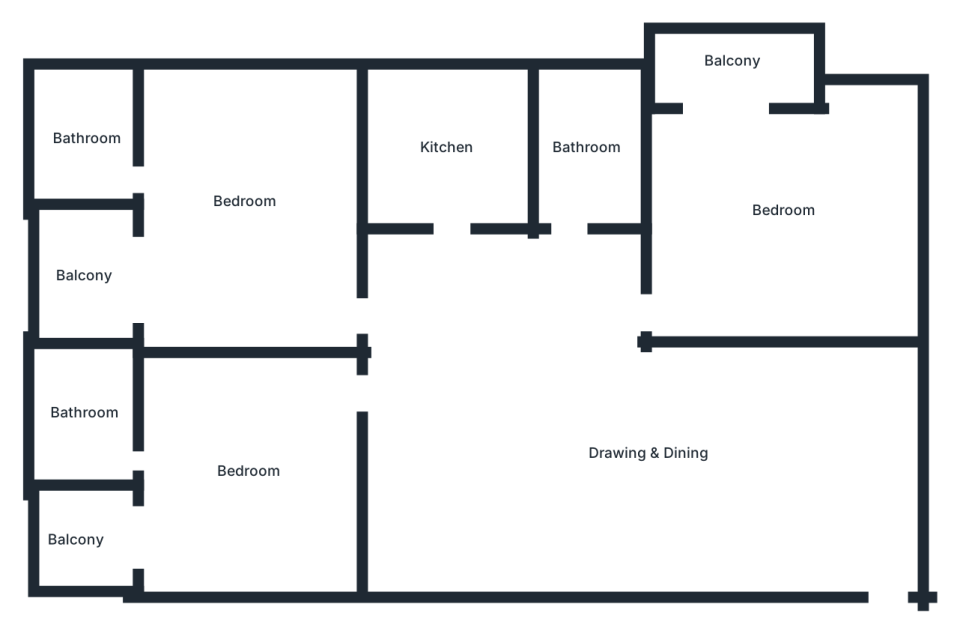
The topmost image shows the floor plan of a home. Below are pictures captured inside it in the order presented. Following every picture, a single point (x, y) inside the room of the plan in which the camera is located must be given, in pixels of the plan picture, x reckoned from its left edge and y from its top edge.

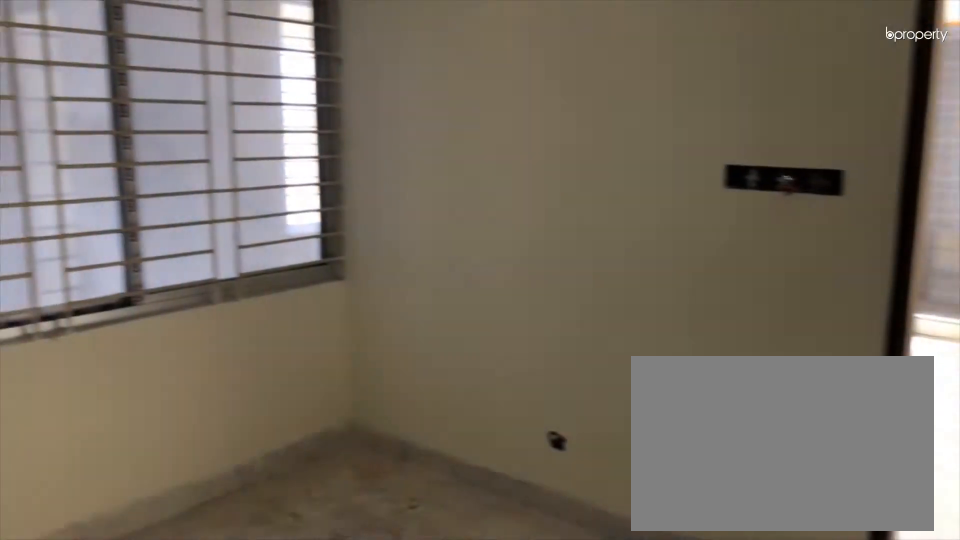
(646, 450)
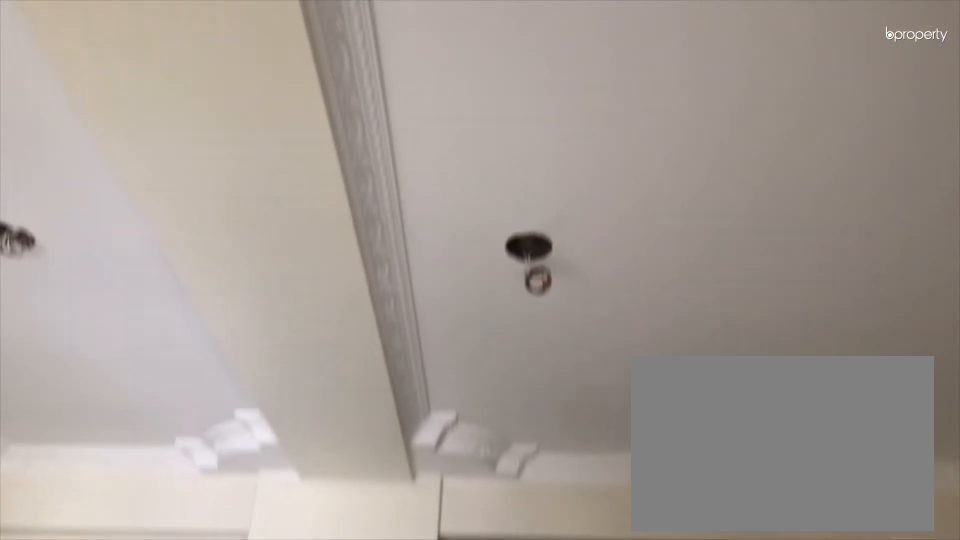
(647, 450)
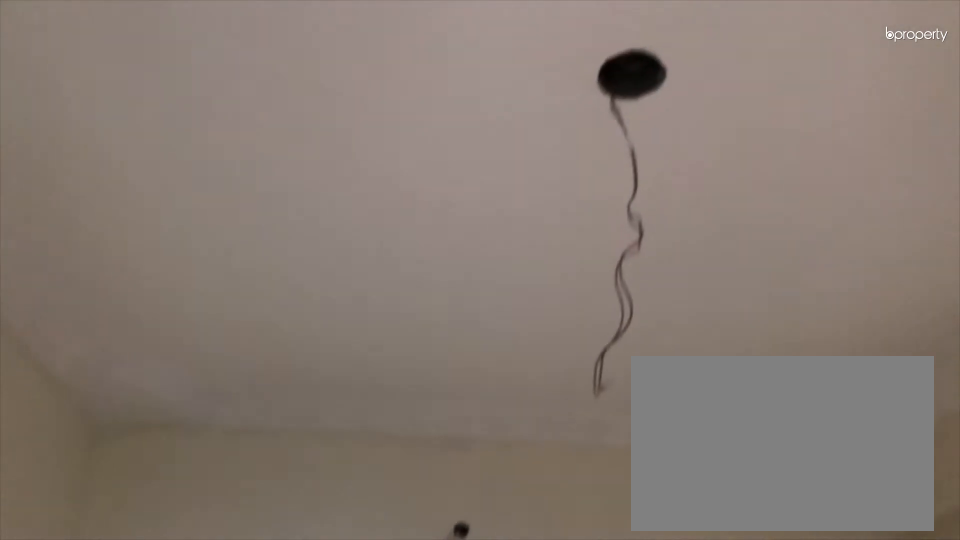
(786, 212)
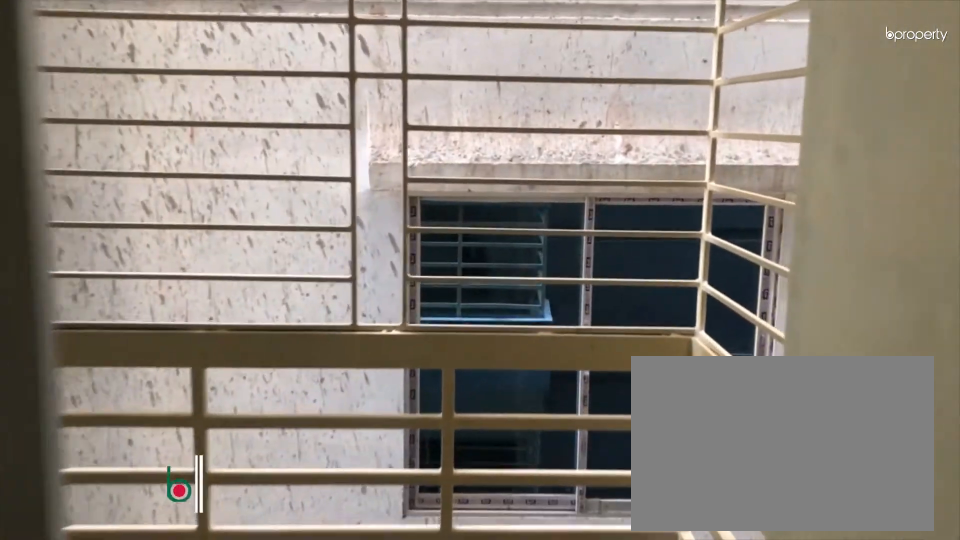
(733, 63)
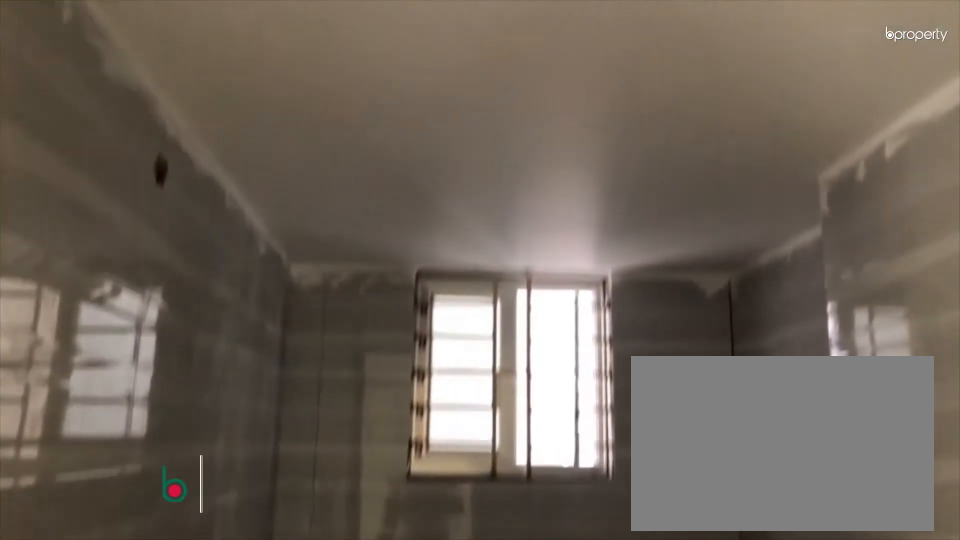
(588, 149)
